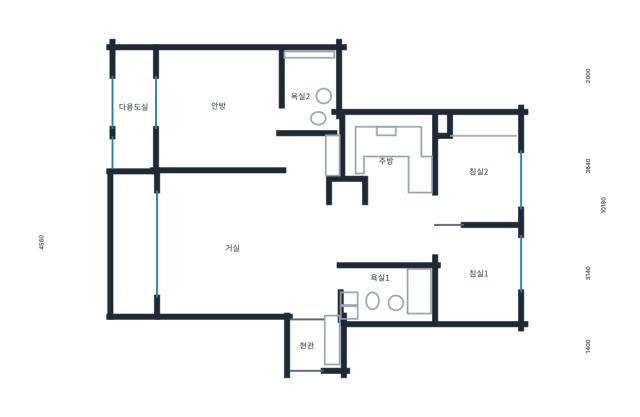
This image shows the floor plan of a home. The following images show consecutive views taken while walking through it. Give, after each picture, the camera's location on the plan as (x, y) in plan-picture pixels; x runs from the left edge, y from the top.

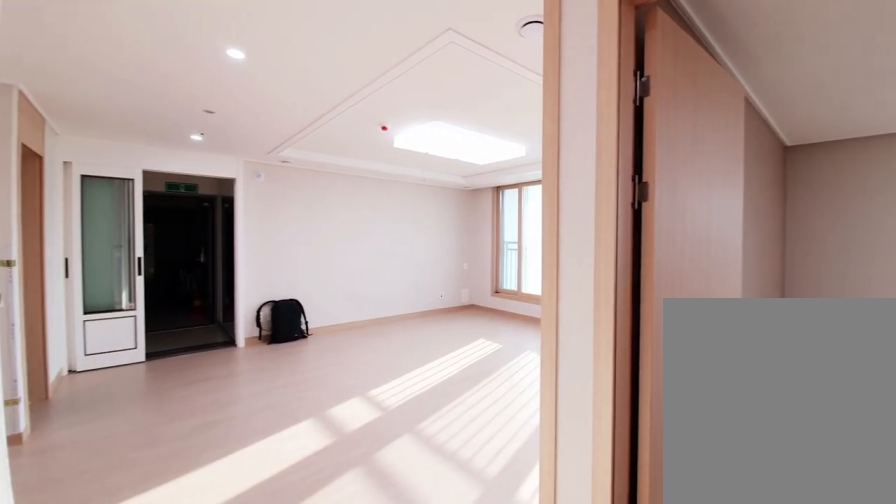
(308, 159)
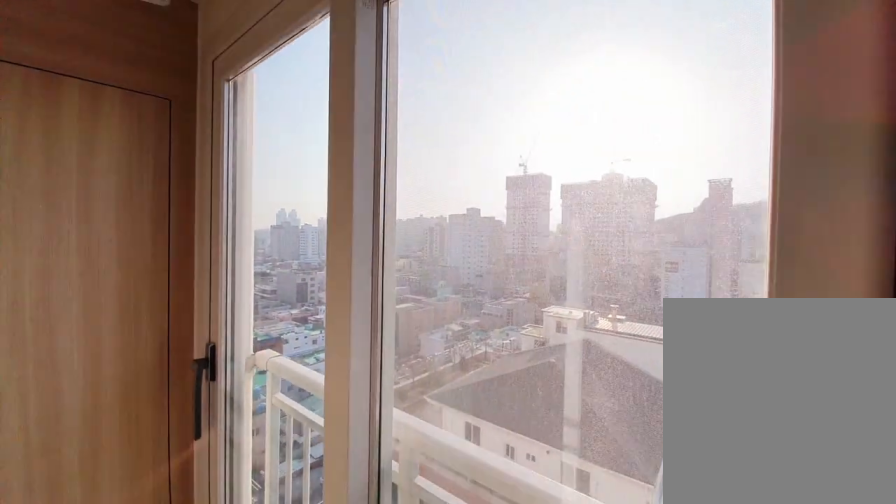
(149, 123)
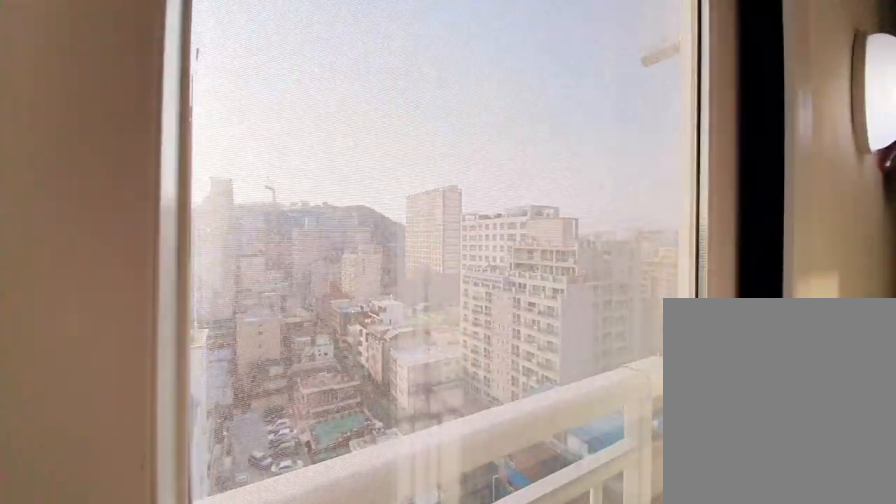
(150, 124)
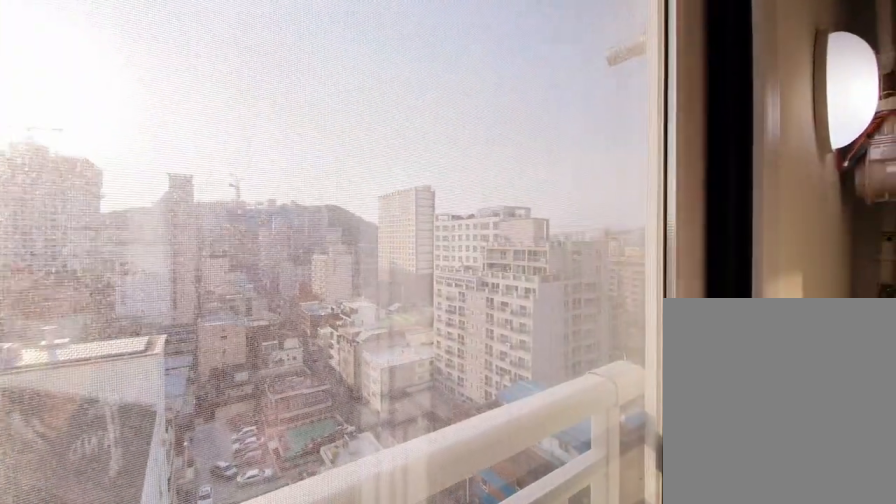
(150, 124)
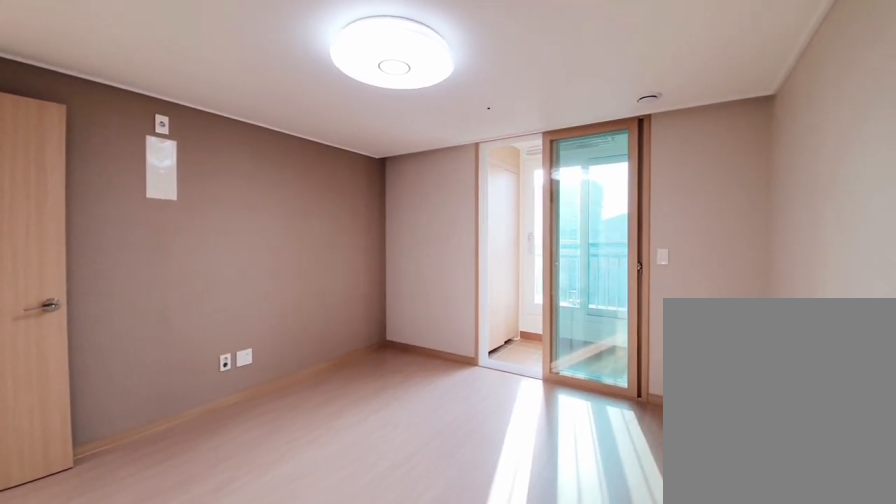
(209, 133)
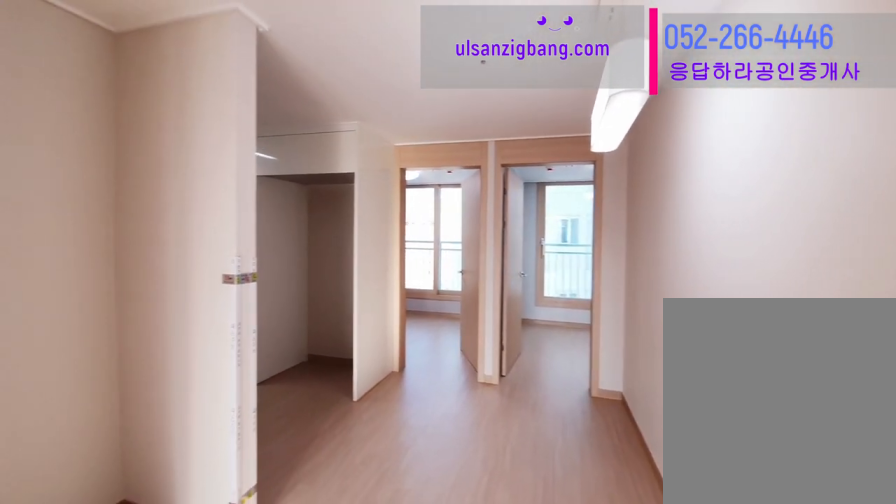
(312, 218)
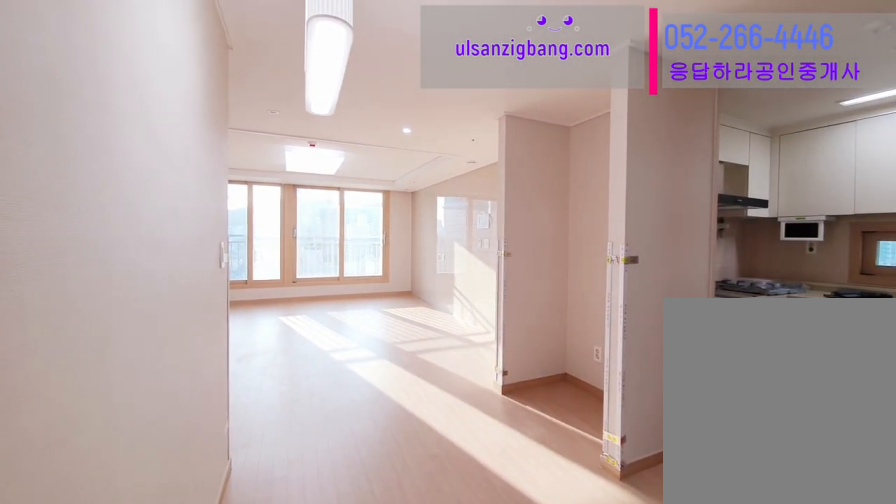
(408, 221)
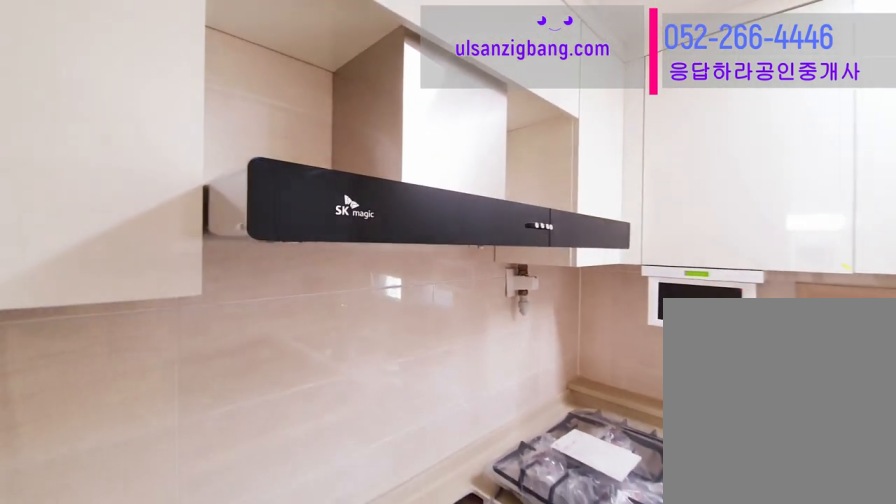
(391, 168)
